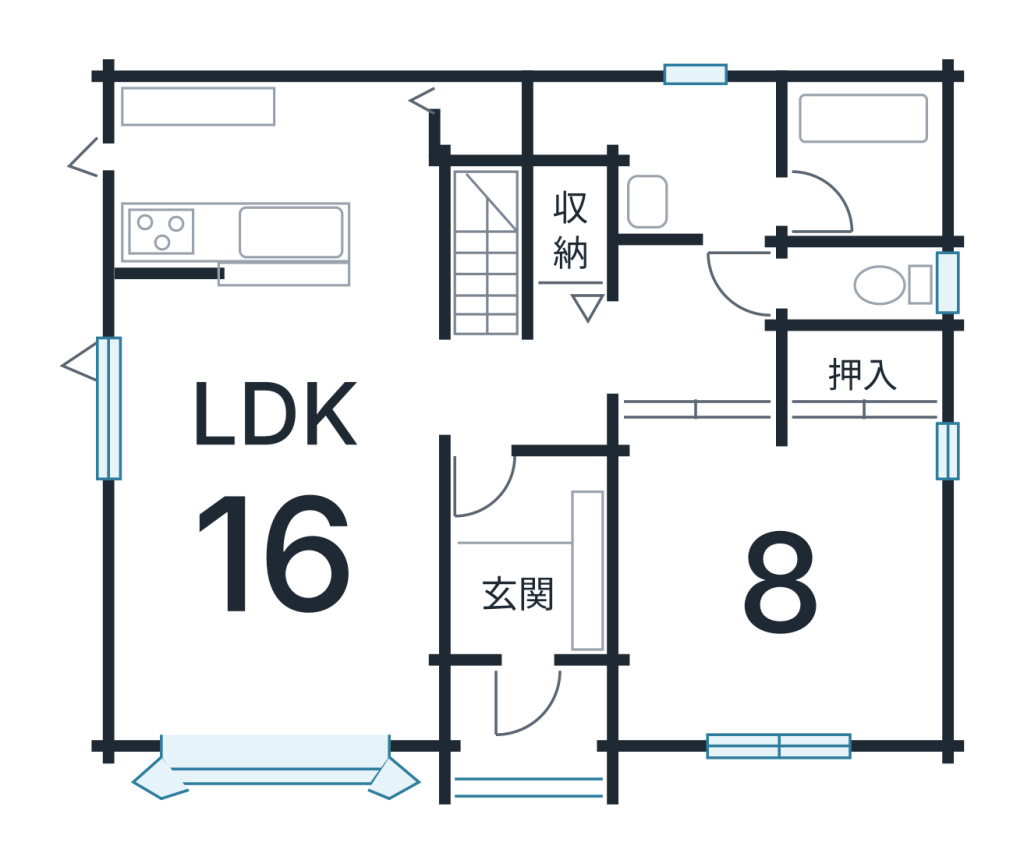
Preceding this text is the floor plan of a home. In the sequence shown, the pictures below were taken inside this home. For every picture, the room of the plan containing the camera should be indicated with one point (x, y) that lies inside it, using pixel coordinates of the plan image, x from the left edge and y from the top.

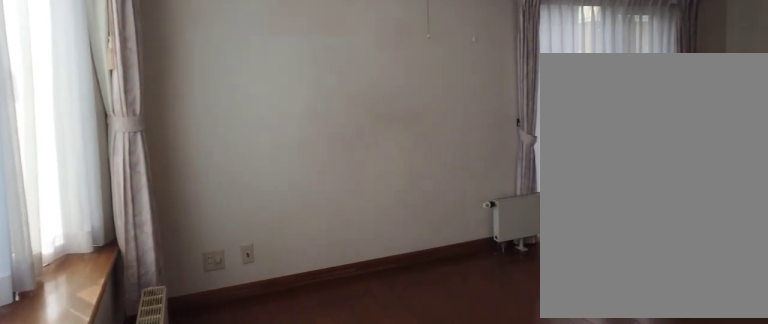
(300, 548)
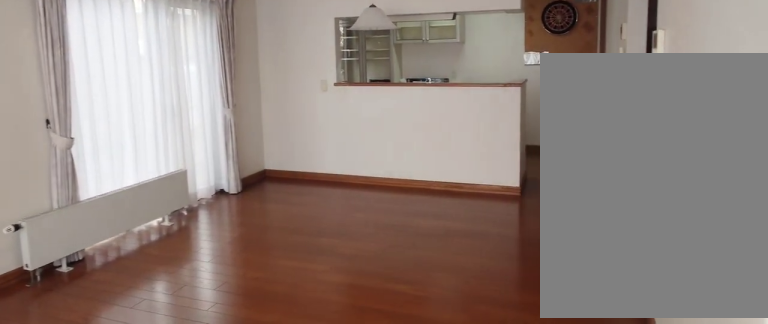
(300, 548)
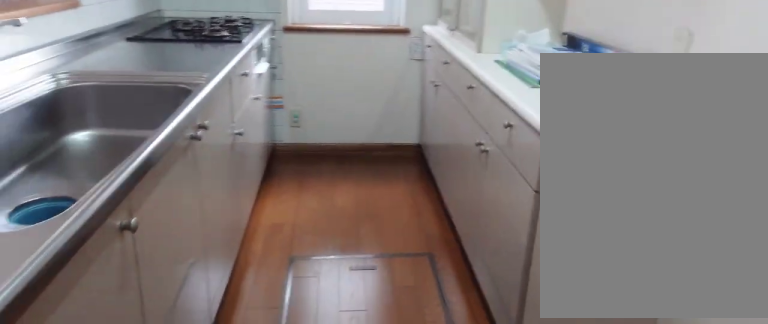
(257, 164)
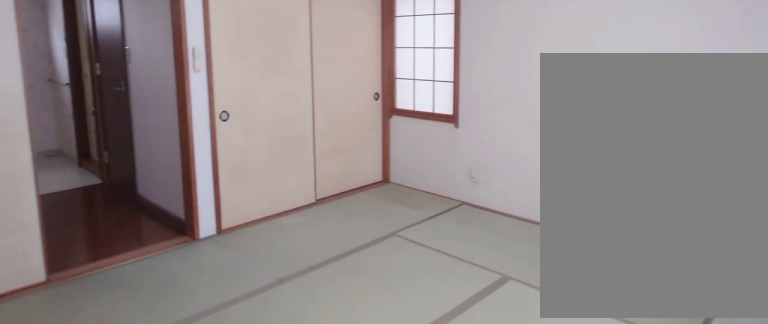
(778, 588)
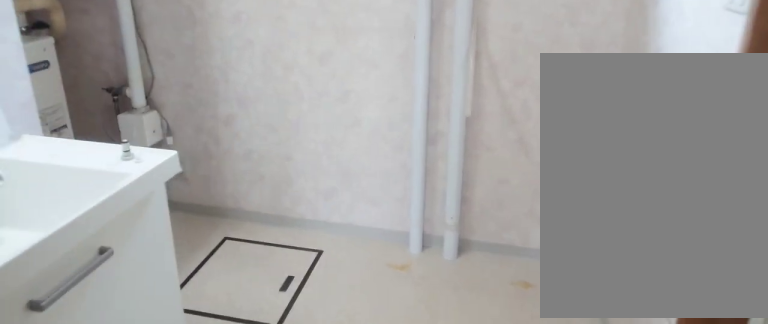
(684, 170)
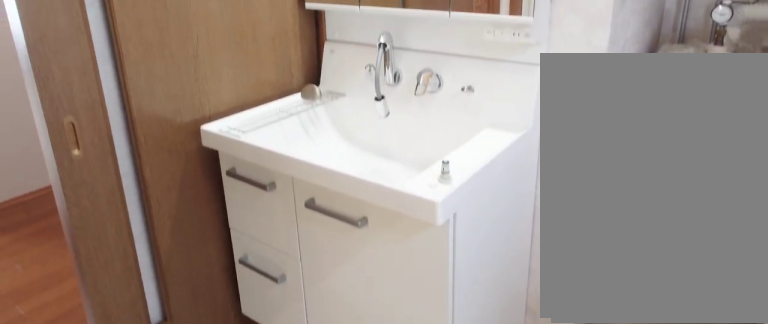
(684, 170)
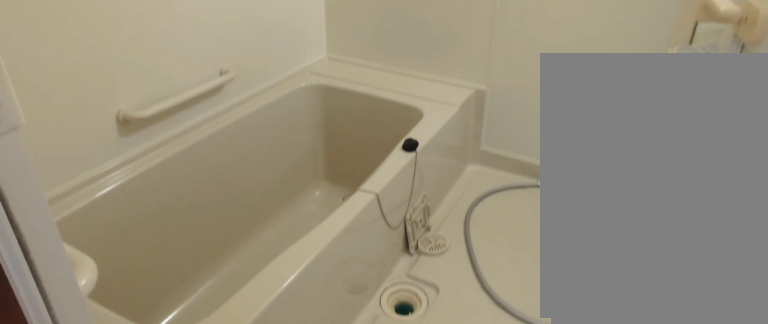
(862, 183)
